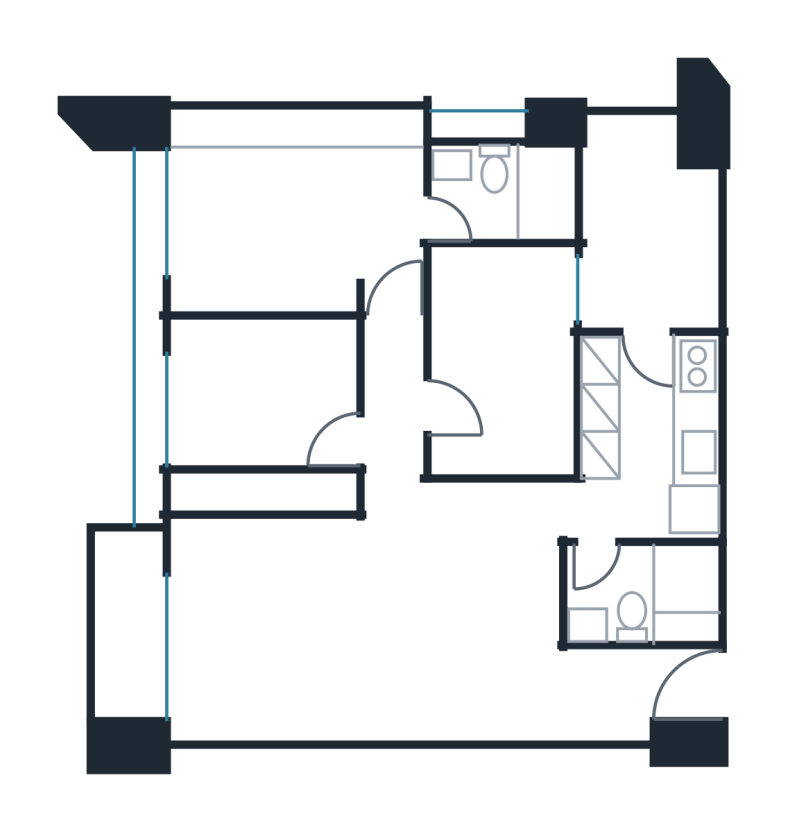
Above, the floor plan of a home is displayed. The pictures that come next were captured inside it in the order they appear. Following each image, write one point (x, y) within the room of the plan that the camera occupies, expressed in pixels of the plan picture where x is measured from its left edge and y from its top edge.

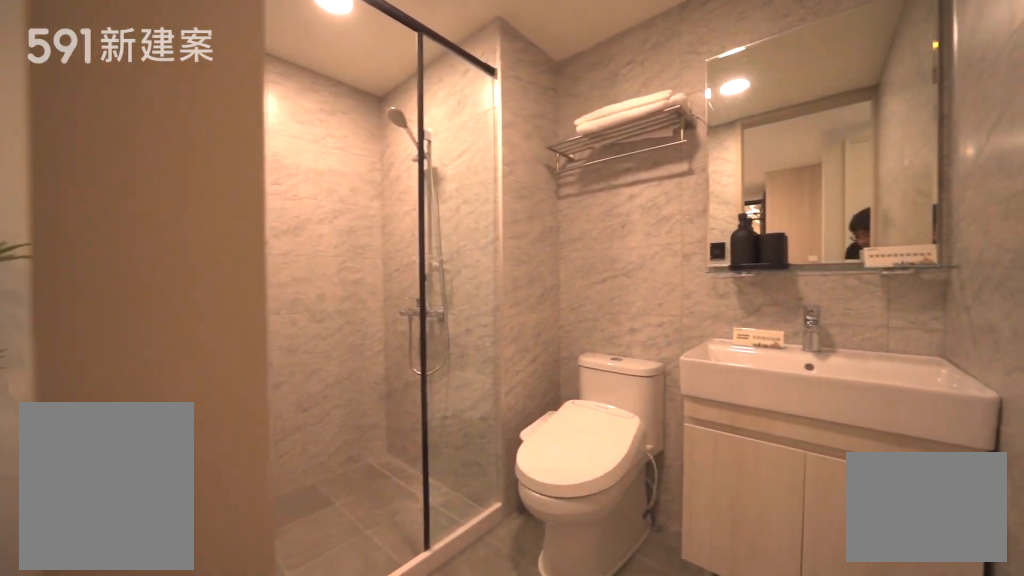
(641, 594)
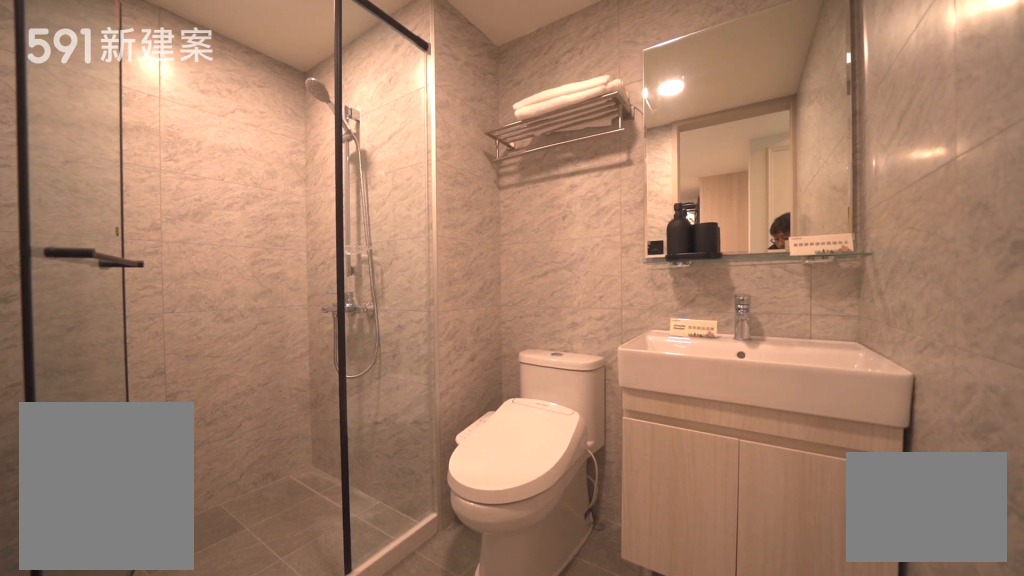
(641, 594)
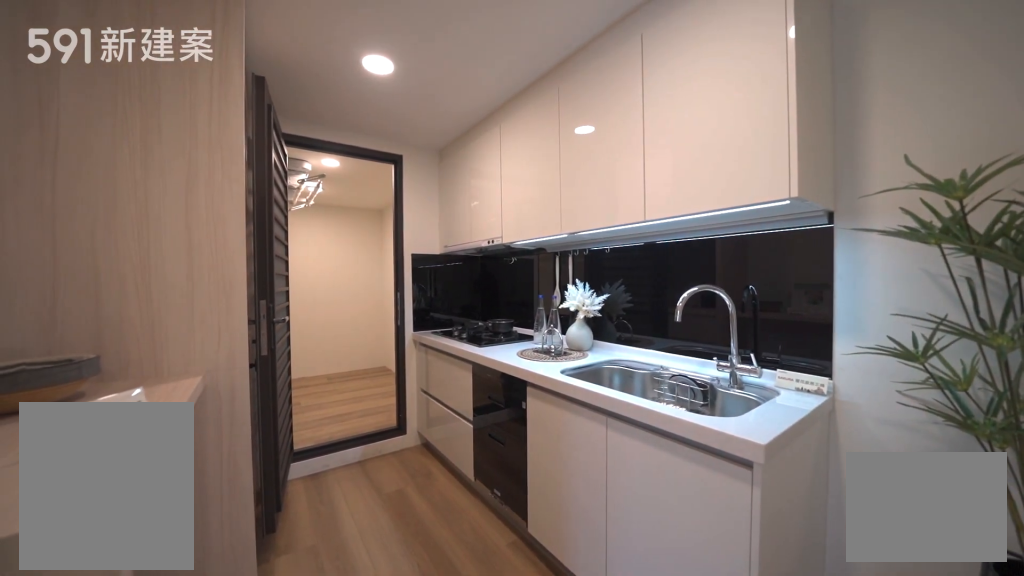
(646, 432)
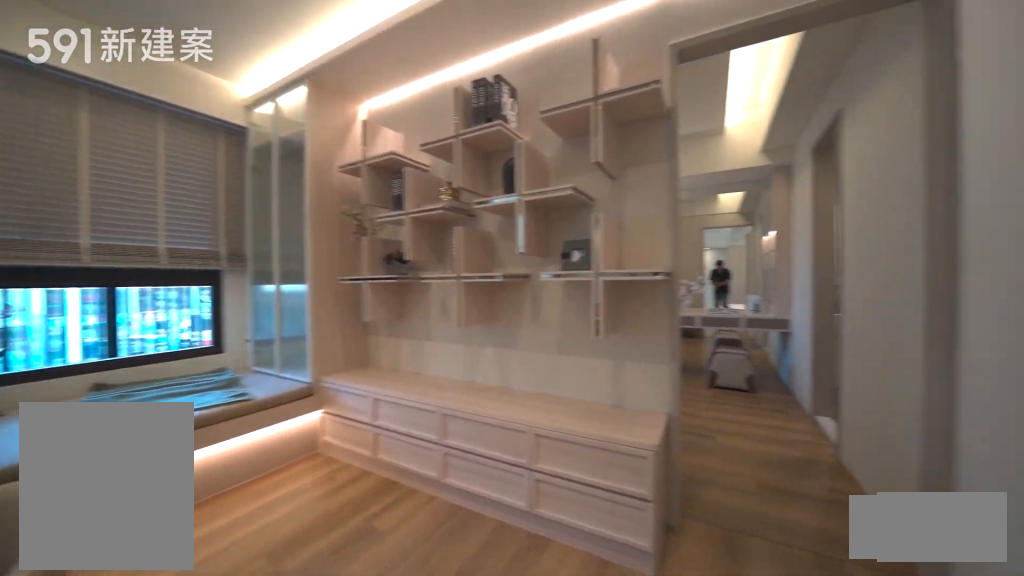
(262, 413)
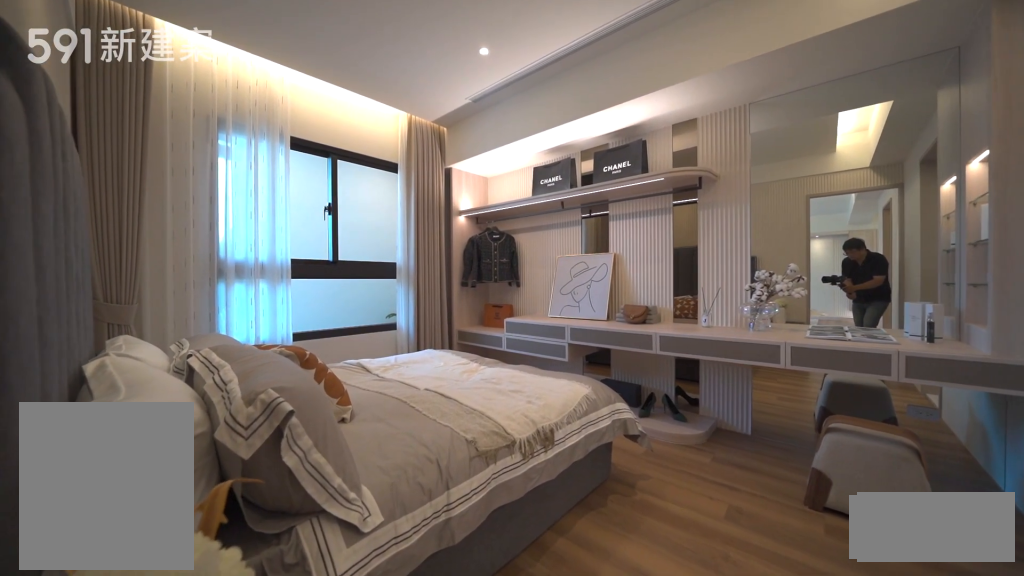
(297, 211)
